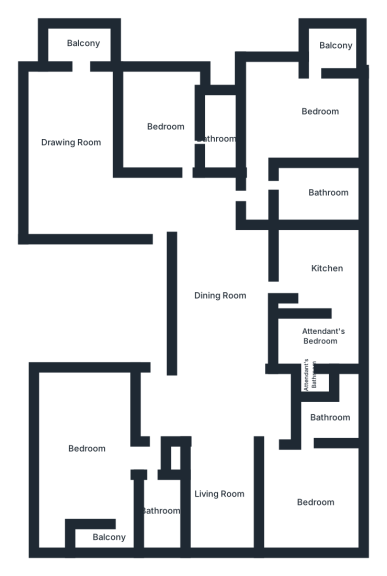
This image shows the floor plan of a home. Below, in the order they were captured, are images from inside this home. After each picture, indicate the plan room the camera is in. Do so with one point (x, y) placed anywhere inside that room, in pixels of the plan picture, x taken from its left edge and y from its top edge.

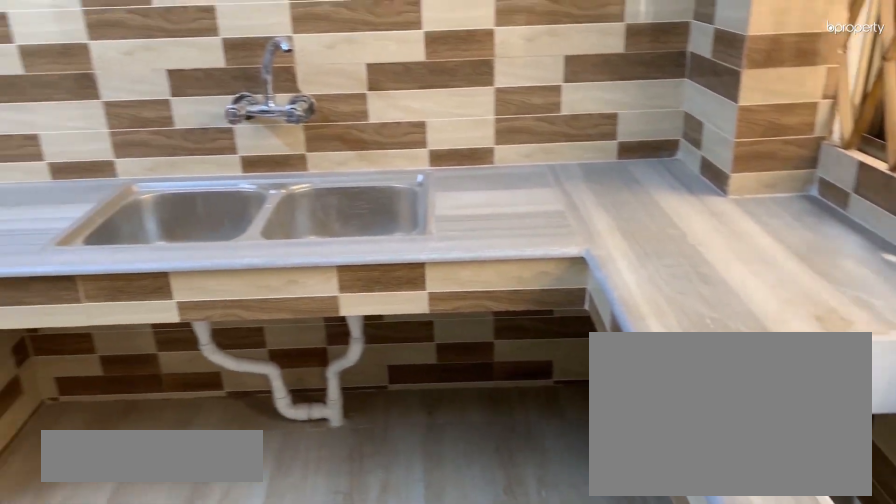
(302, 283)
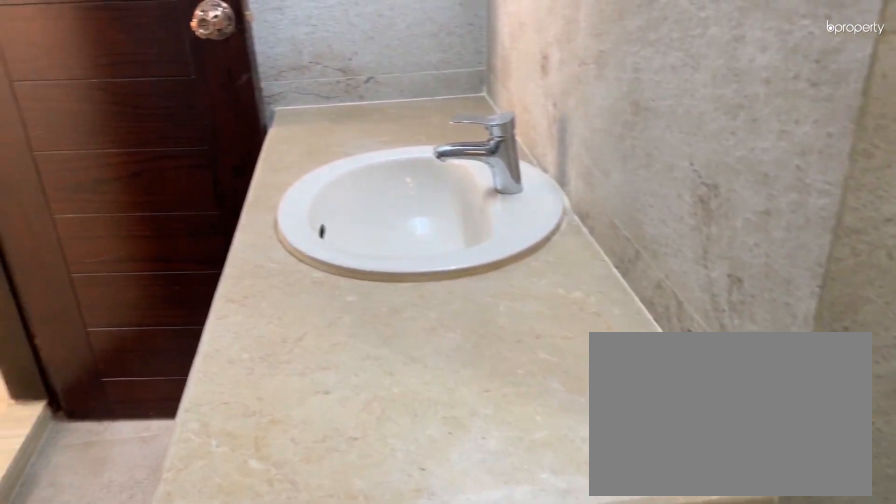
(329, 417)
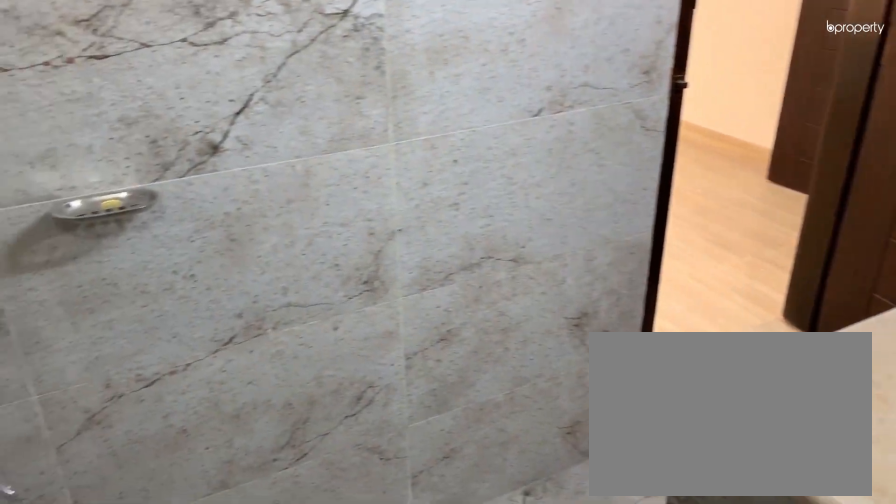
(329, 417)
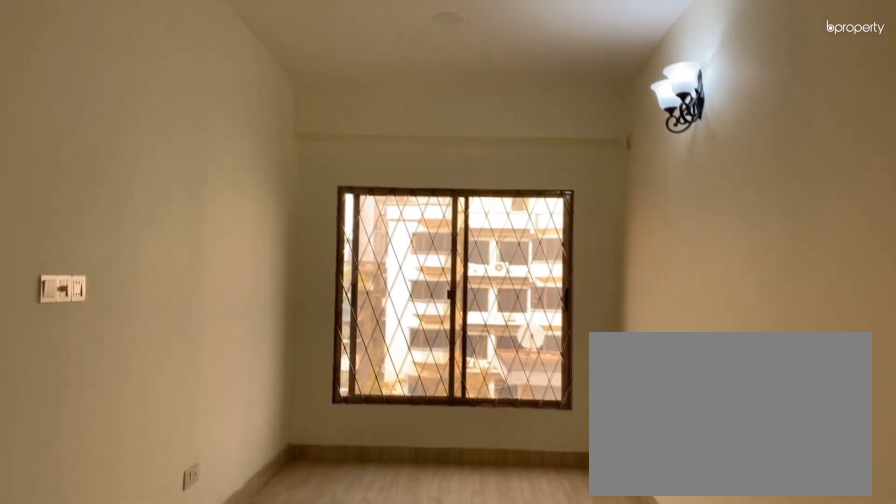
(214, 488)
